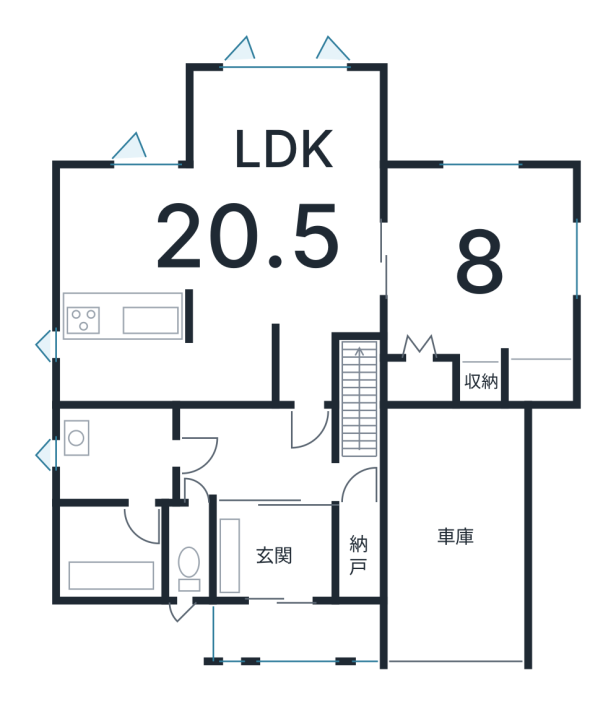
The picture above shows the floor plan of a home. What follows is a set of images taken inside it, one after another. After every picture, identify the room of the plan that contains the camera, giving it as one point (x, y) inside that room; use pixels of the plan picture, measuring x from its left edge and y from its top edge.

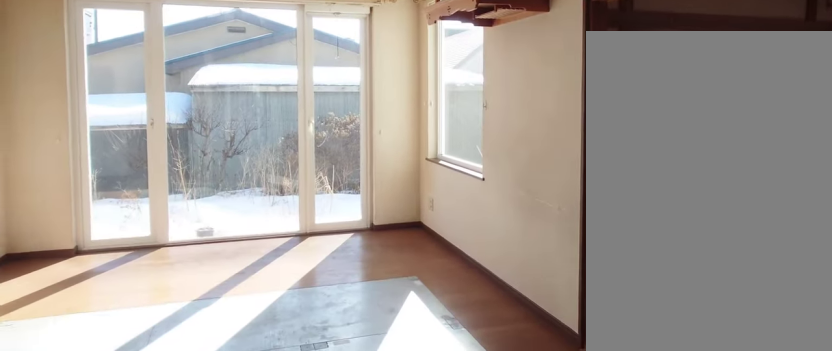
(271, 215)
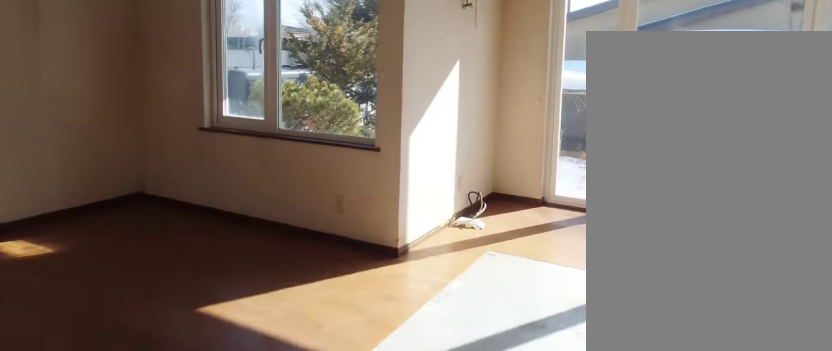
(271, 215)
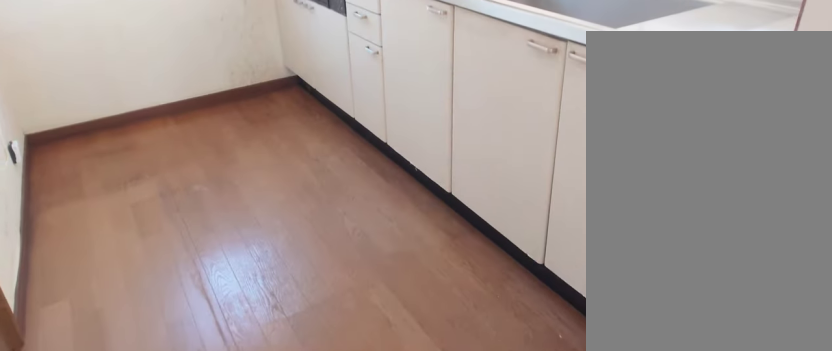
(124, 349)
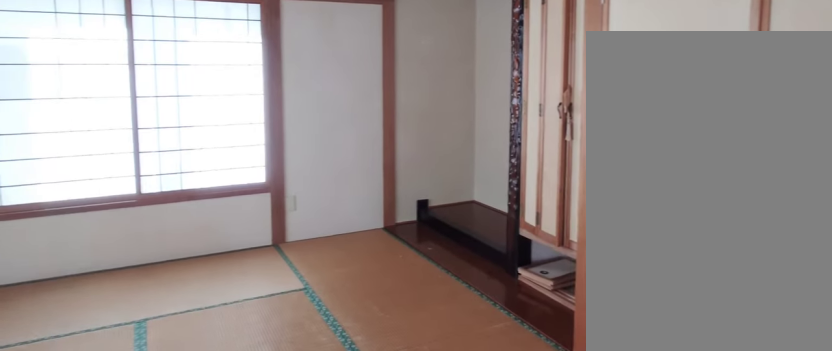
(483, 263)
